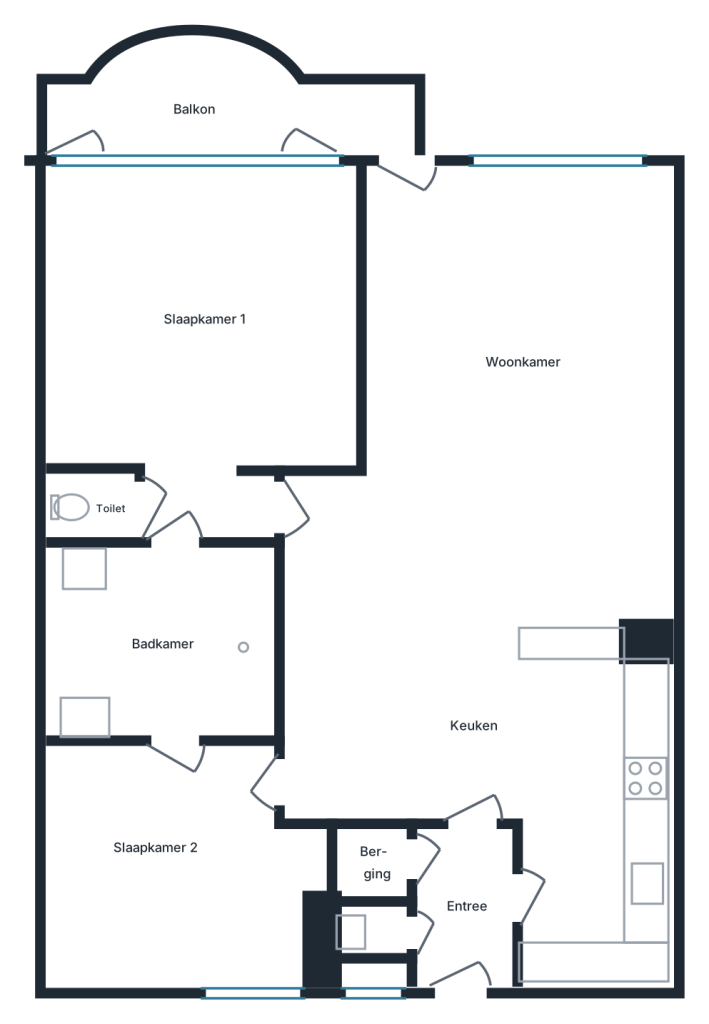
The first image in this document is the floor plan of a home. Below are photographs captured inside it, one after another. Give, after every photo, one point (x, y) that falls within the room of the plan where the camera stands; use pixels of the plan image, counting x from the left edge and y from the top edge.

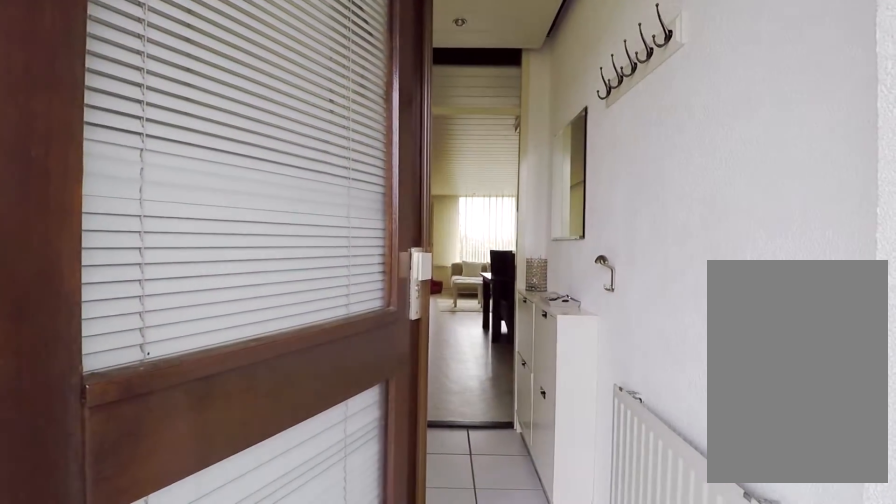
(465, 906)
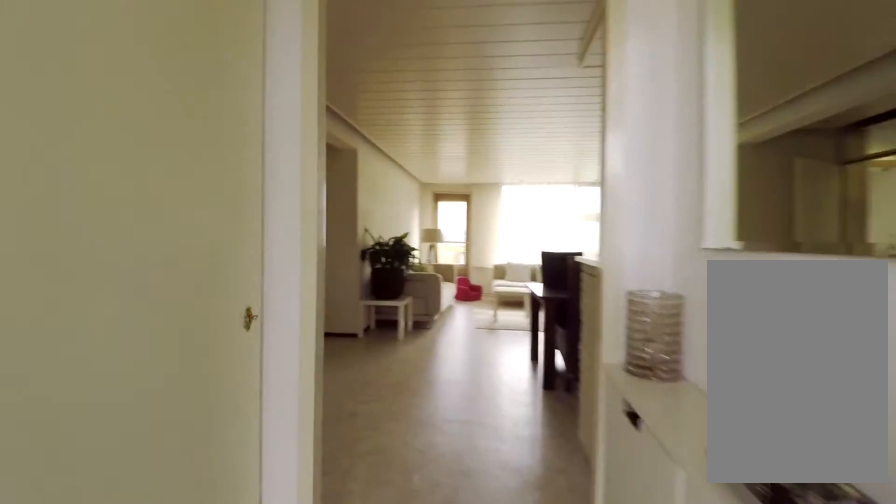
(465, 906)
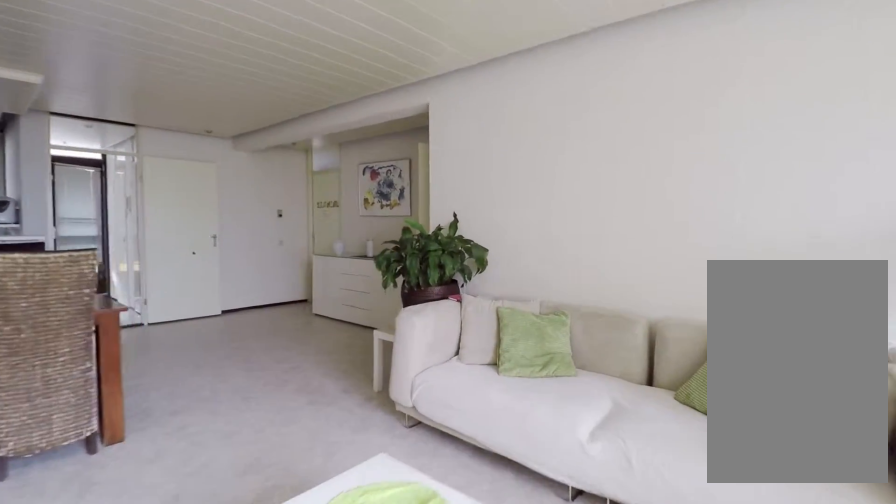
(504, 395)
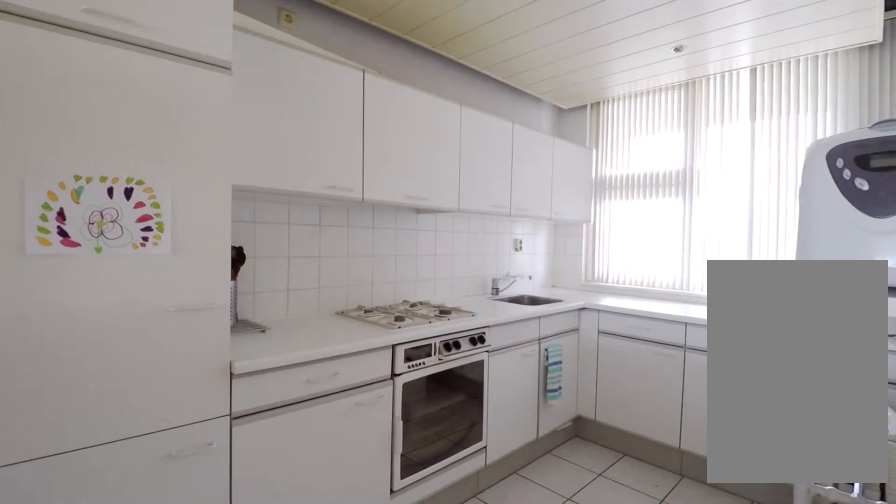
(447, 759)
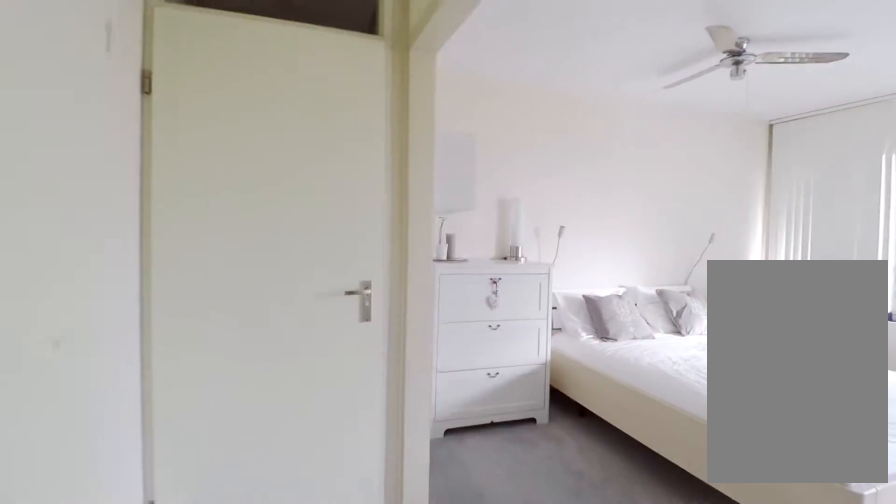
(203, 339)
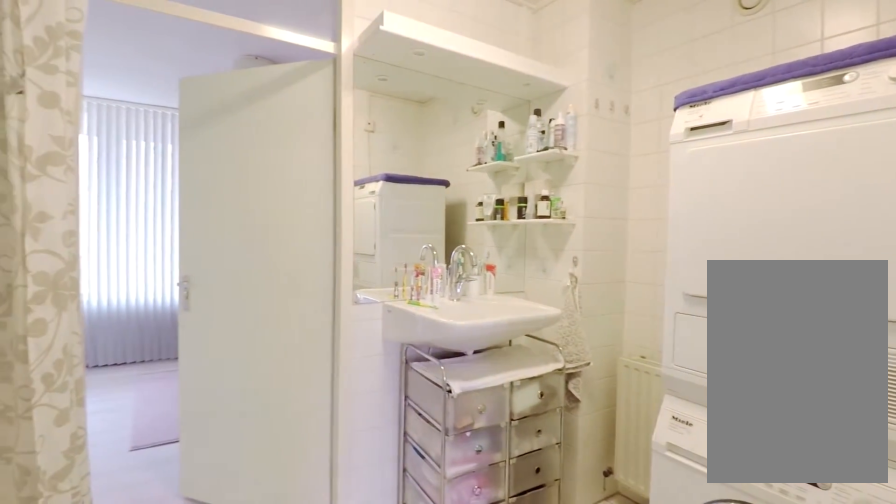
(171, 643)
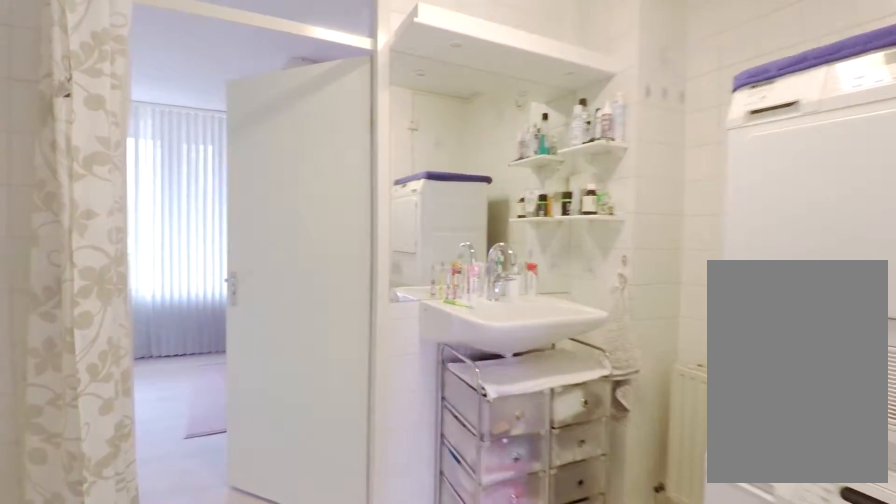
(171, 643)
